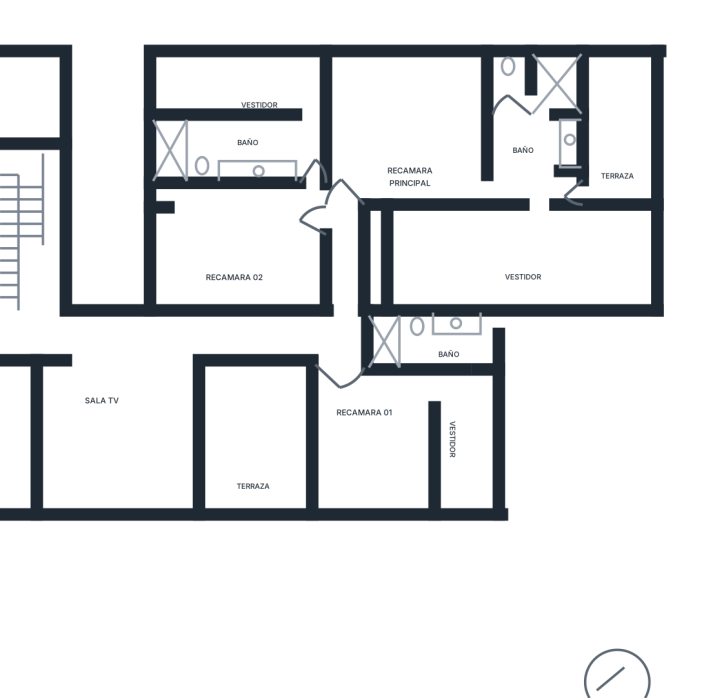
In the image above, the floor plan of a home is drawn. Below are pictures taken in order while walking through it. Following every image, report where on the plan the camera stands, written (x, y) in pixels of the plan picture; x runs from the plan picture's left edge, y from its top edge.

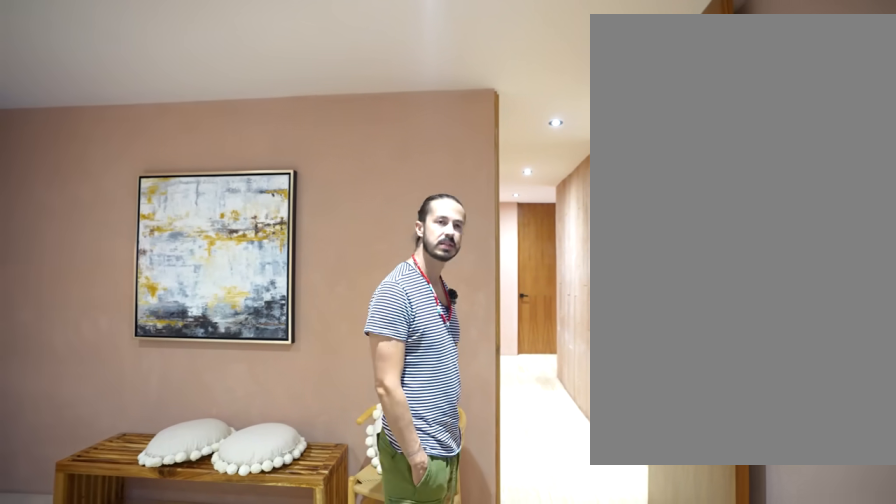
(364, 169)
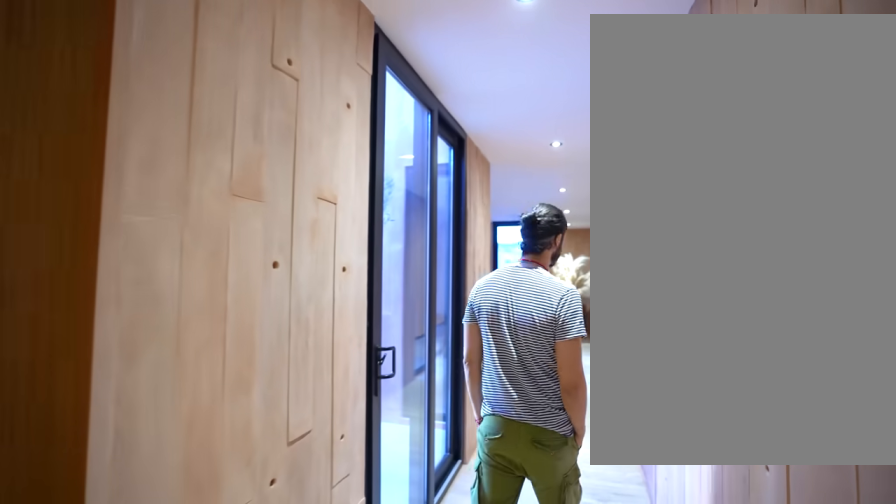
(346, 276)
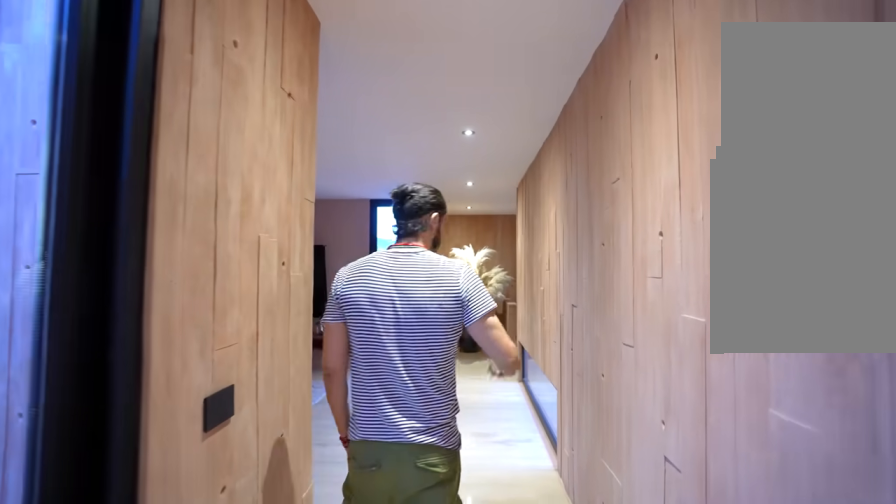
(302, 331)
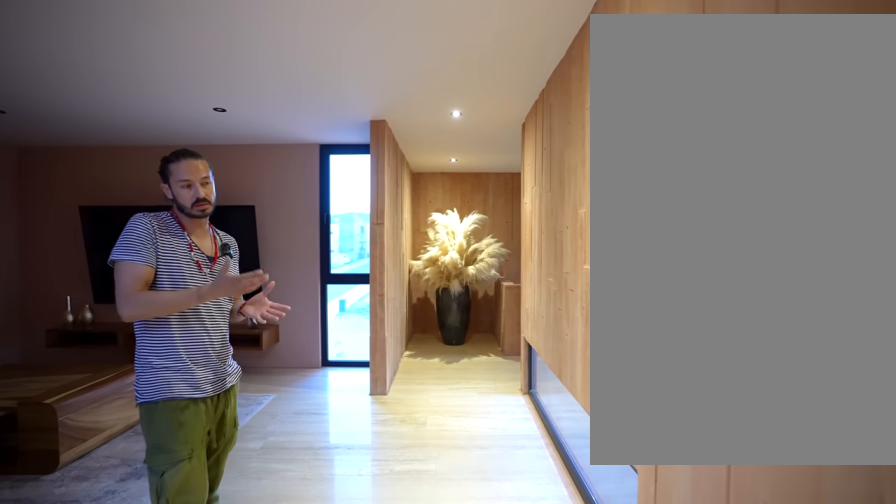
(205, 340)
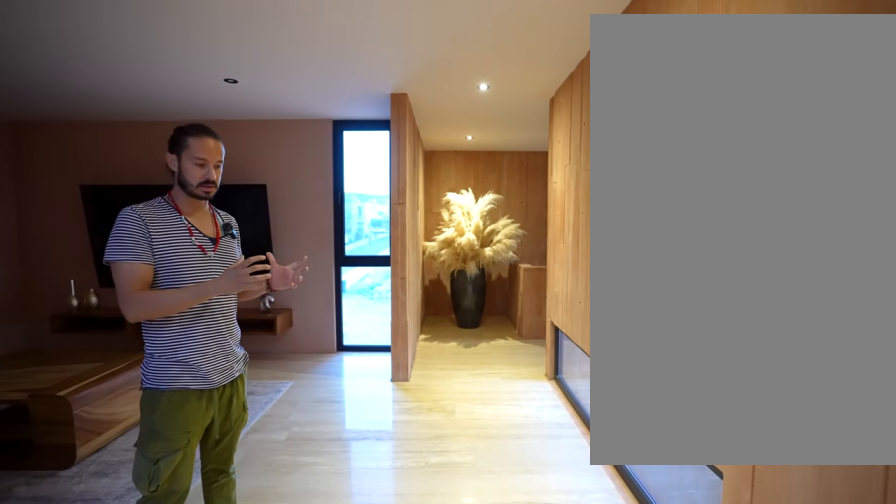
(194, 340)
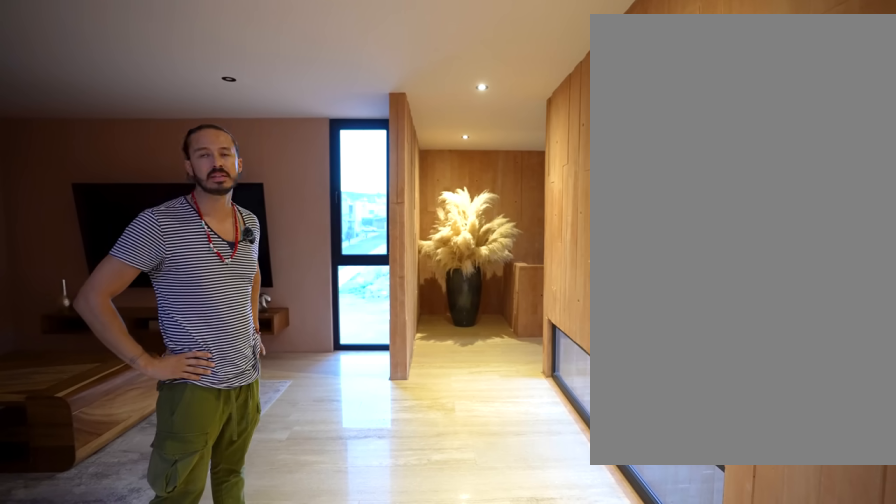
(190, 341)
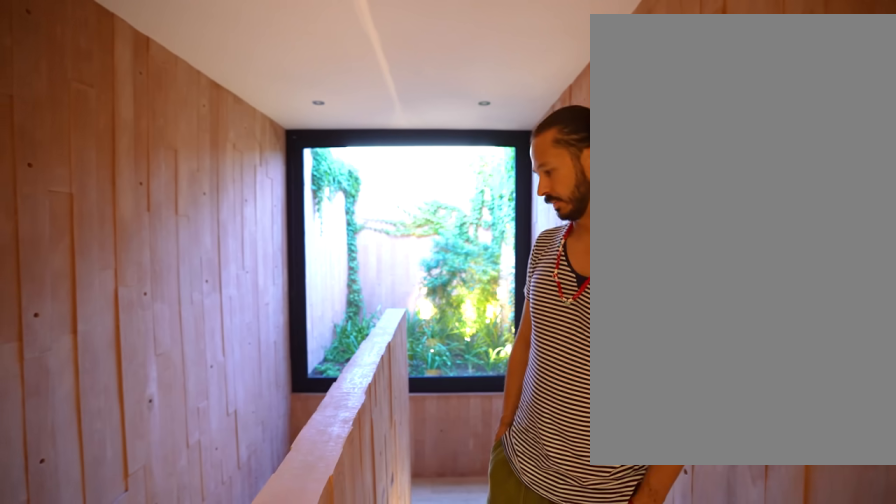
(42, 324)
